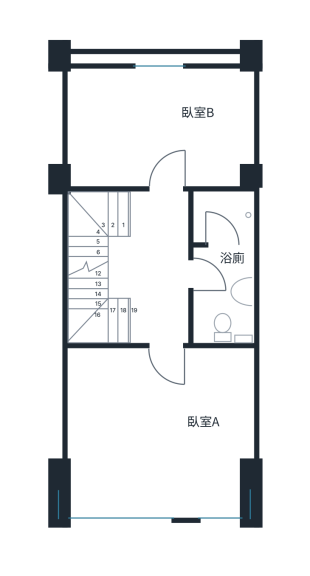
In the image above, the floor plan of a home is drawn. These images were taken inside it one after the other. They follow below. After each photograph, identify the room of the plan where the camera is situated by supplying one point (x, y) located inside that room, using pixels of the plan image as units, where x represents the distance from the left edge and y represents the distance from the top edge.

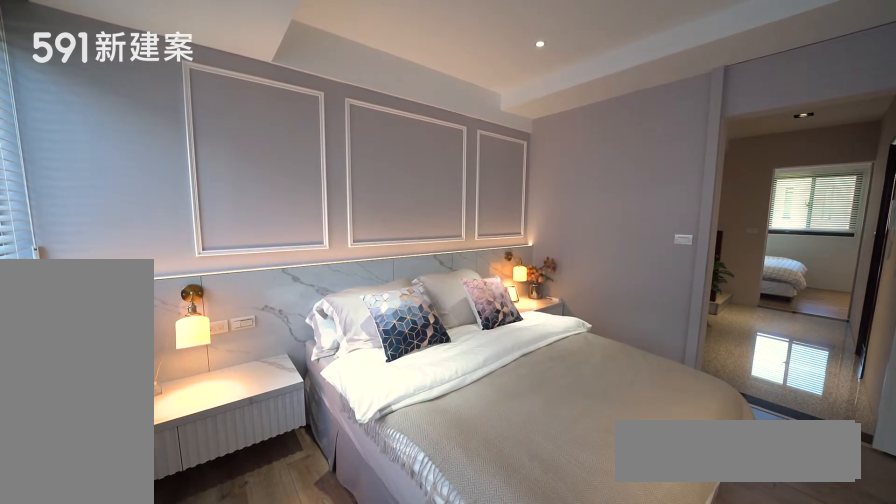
(160, 433)
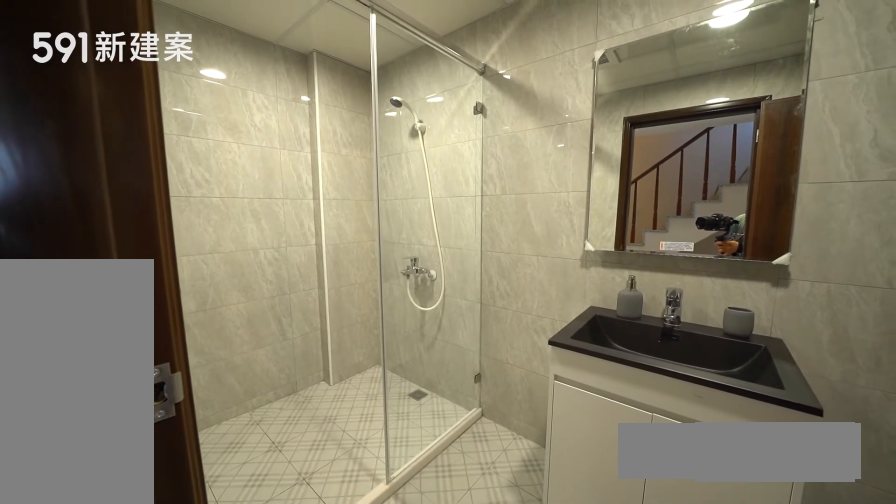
(221, 267)
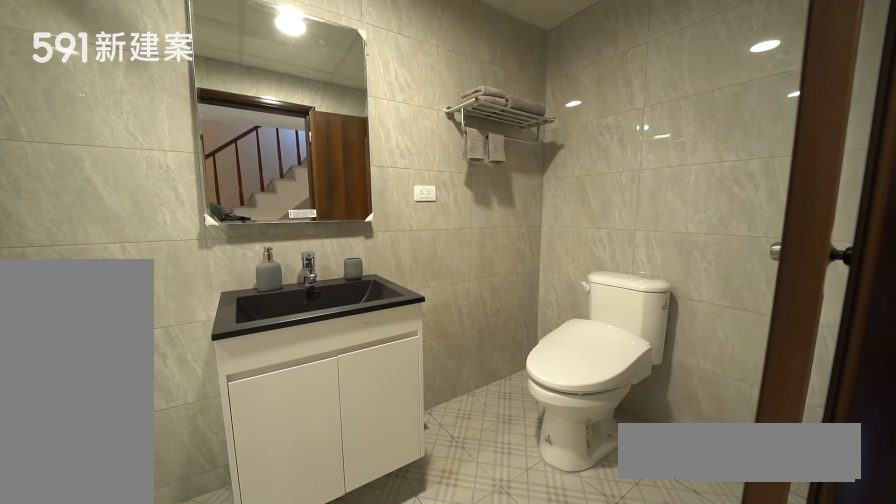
(221, 267)
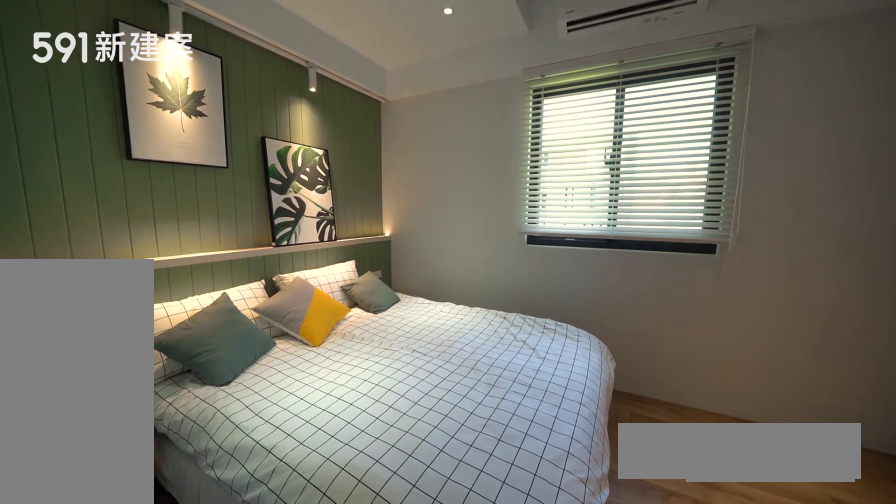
(160, 127)
